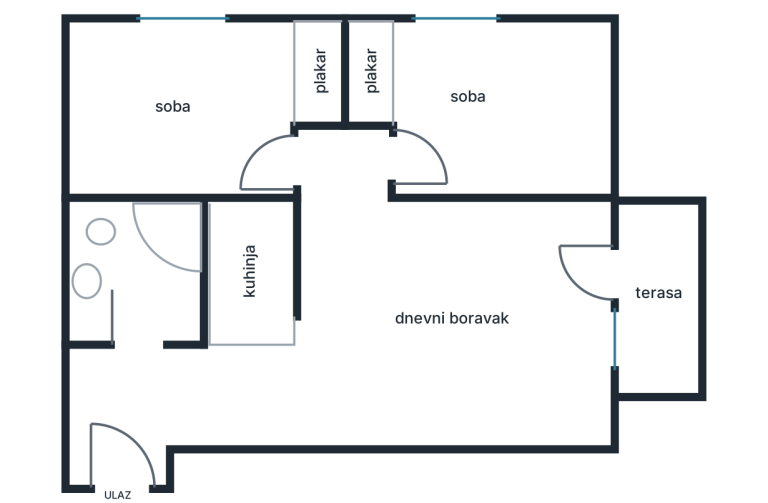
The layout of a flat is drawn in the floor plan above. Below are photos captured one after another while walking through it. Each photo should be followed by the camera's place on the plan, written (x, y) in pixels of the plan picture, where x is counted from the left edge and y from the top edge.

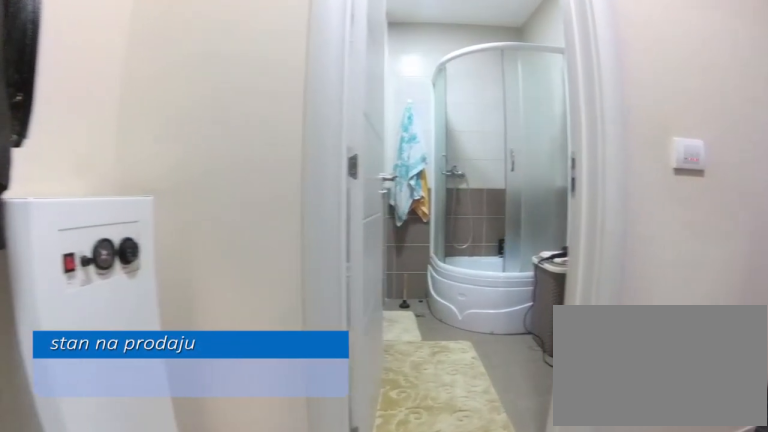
(111, 432)
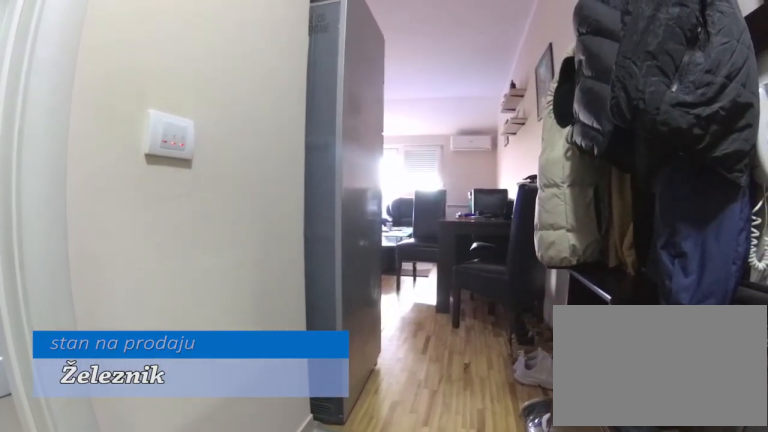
(100, 420)
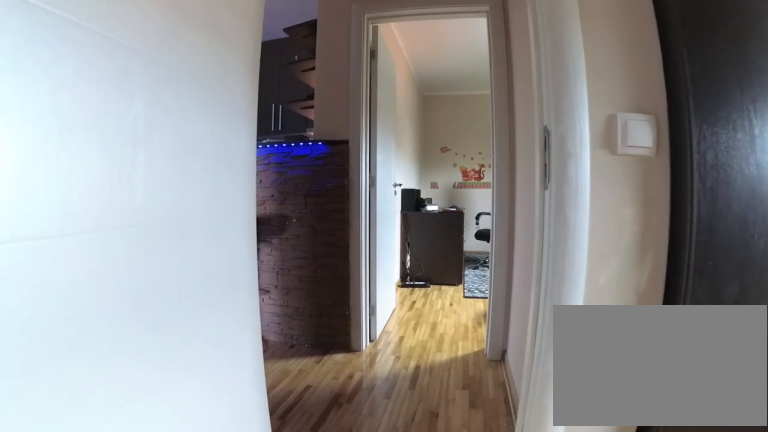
(499, 159)
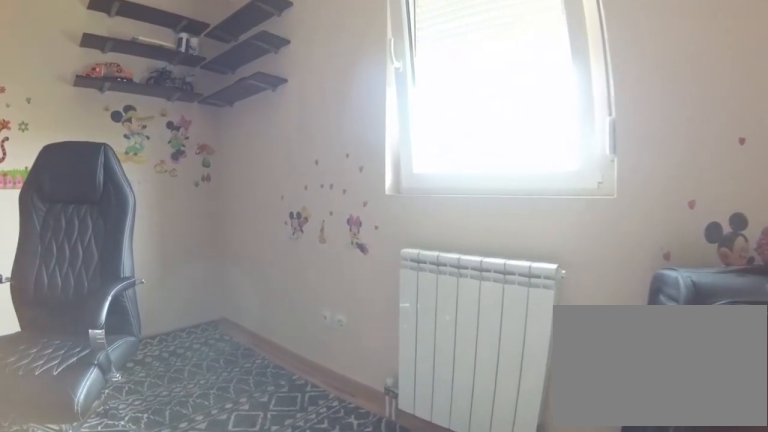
(256, 128)
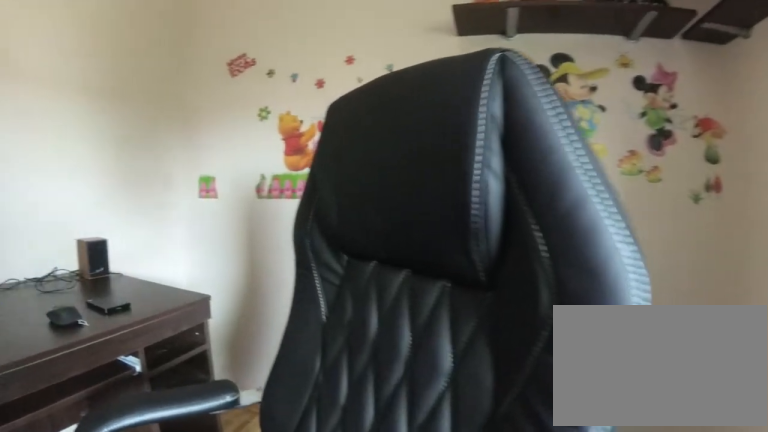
(183, 57)
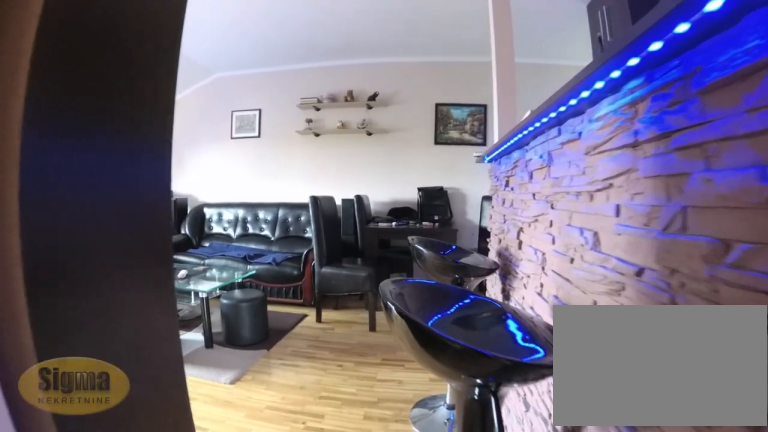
(331, 169)
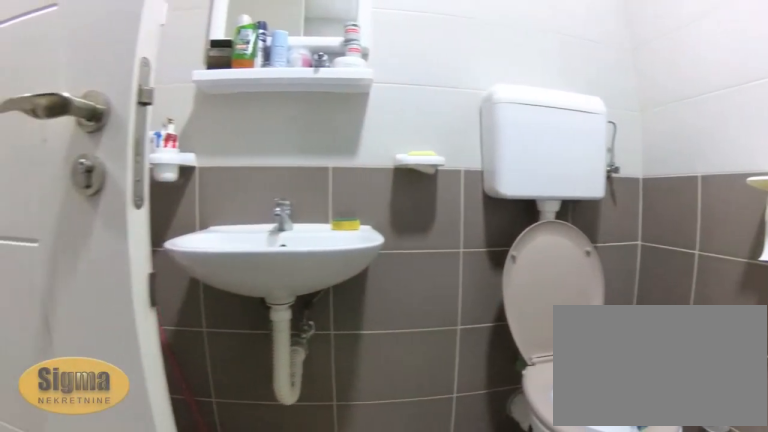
(158, 274)
